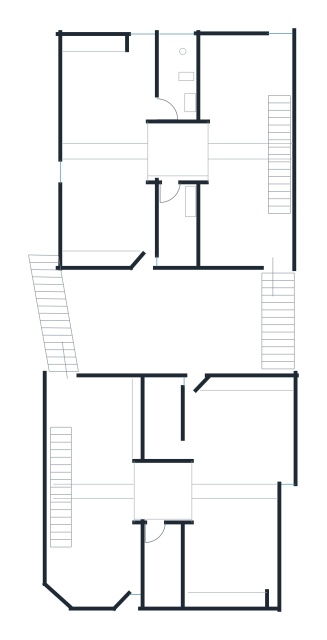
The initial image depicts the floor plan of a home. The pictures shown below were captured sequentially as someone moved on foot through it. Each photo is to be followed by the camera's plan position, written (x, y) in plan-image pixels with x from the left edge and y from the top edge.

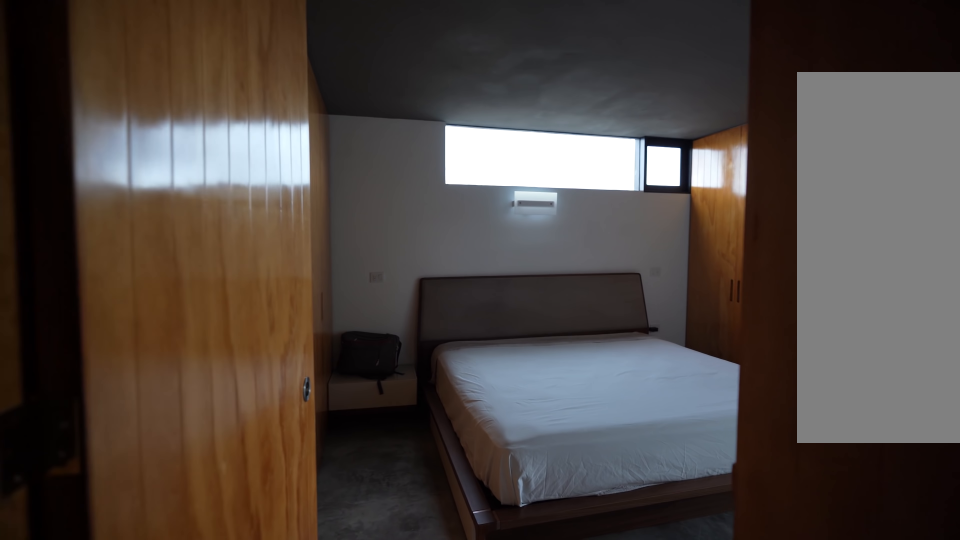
(166, 158)
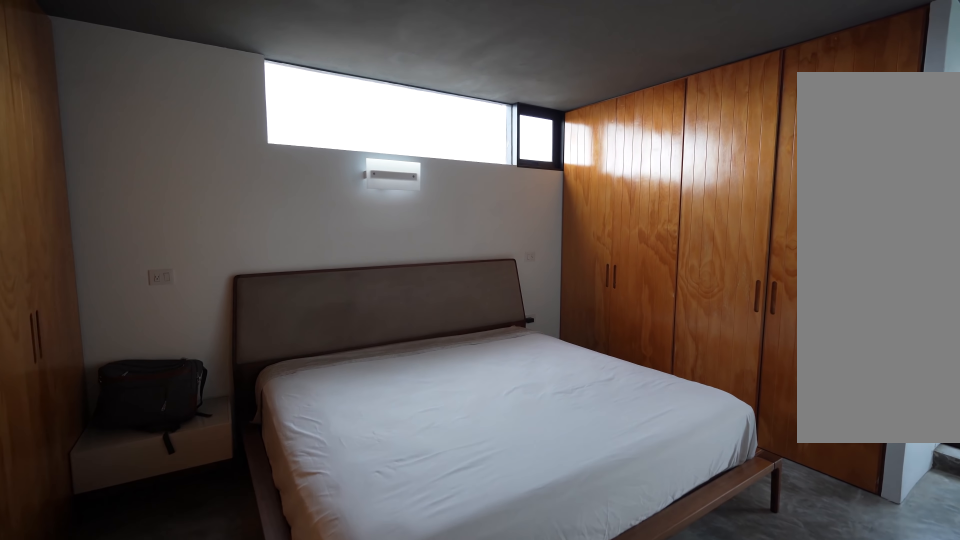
(172, 158)
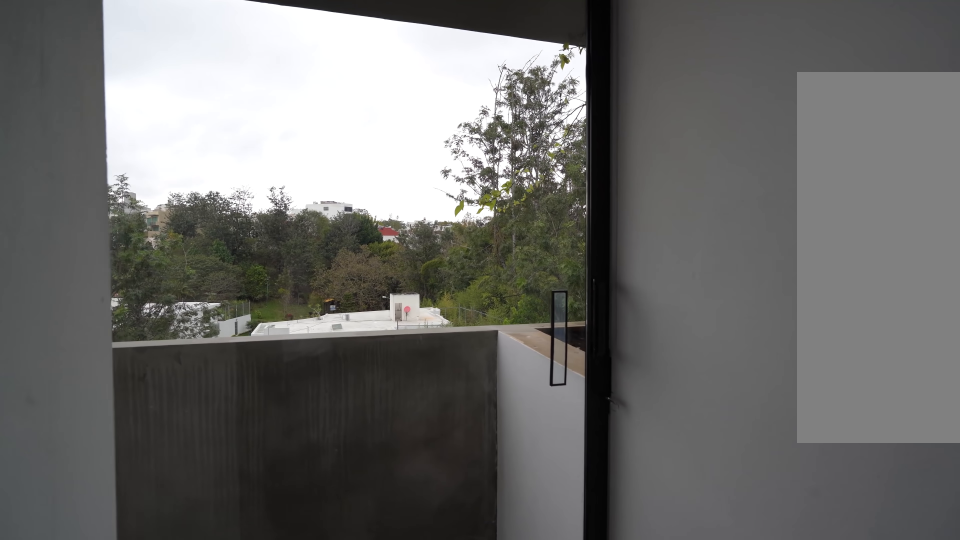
(115, 132)
